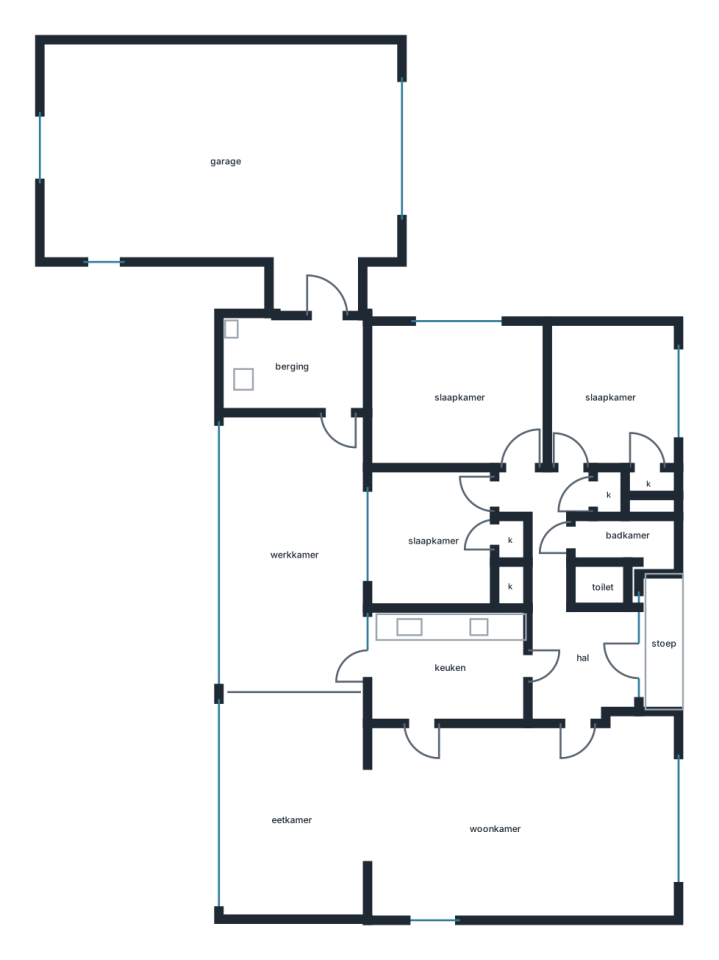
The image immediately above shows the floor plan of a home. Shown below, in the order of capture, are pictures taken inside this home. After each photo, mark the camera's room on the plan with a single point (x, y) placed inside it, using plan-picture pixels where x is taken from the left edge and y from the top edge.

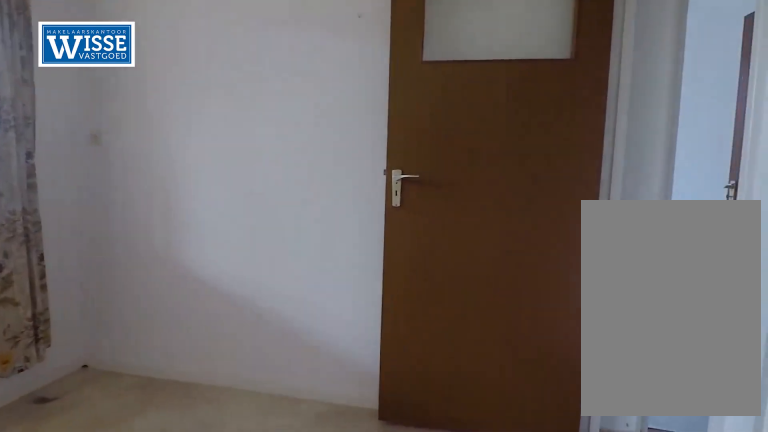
(430, 537)
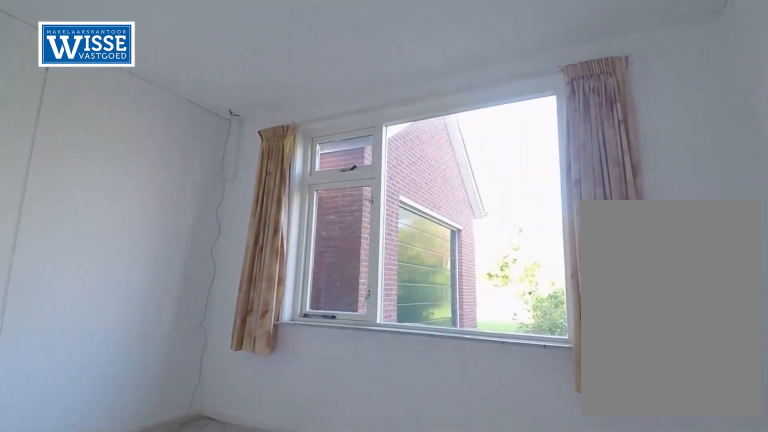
(456, 396)
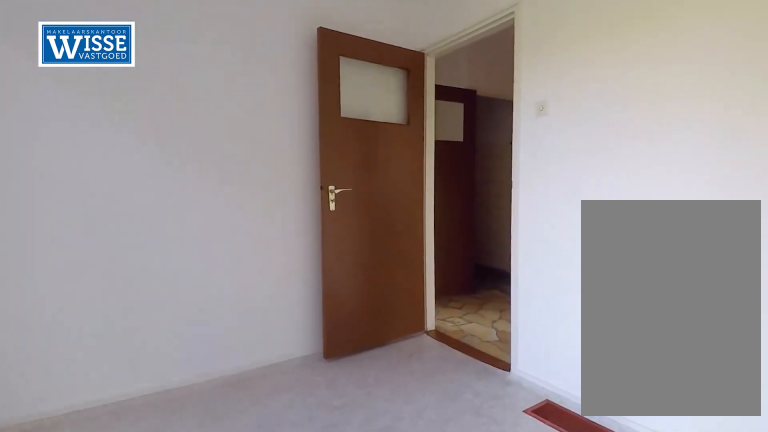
(456, 396)
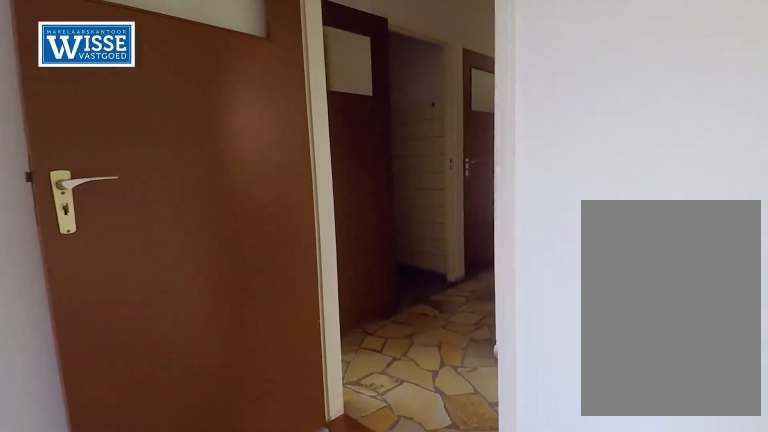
(456, 396)
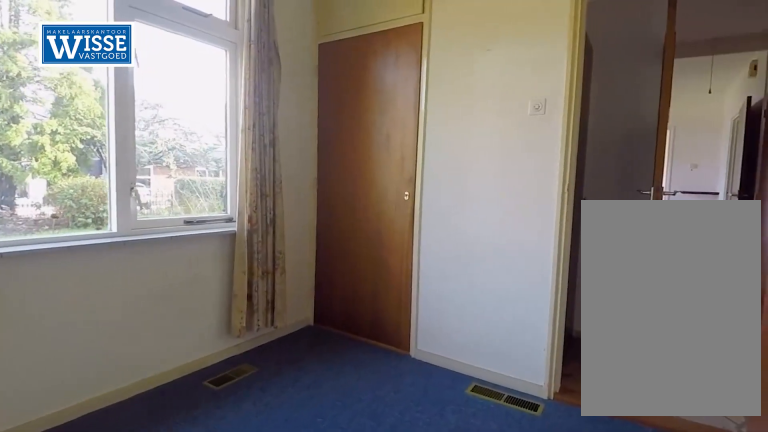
(615, 396)
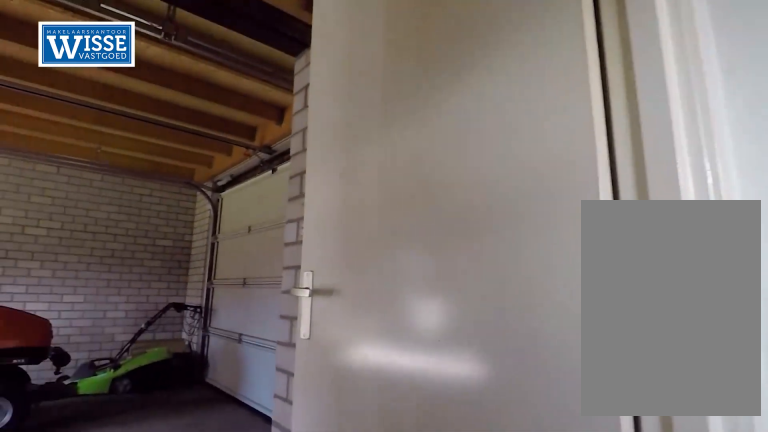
(291, 365)
